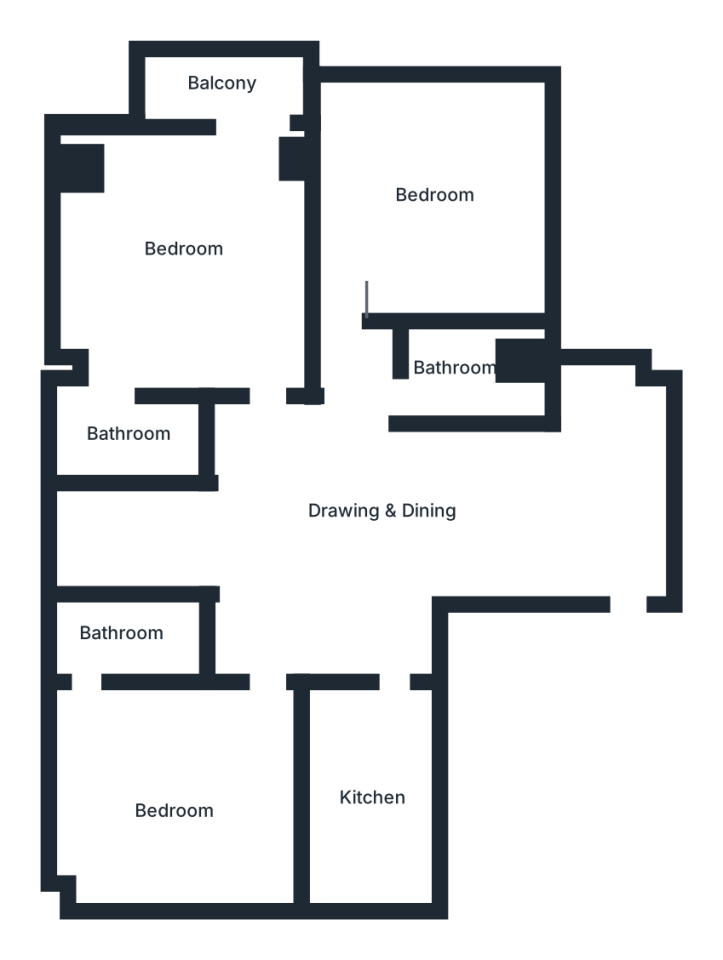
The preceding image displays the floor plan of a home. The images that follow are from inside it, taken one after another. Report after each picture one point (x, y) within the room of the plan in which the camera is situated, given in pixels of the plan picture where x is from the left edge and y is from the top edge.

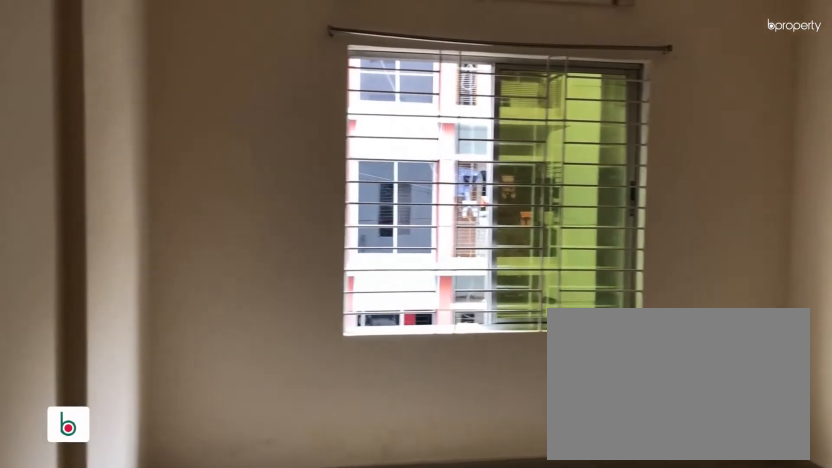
(418, 191)
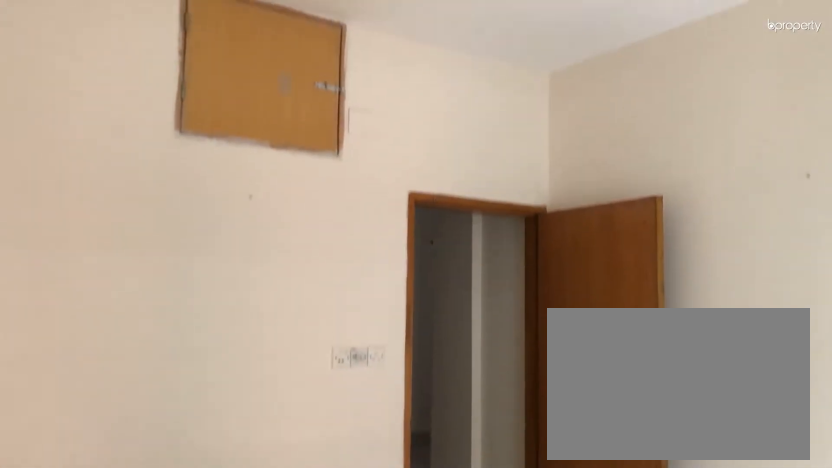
(406, 204)
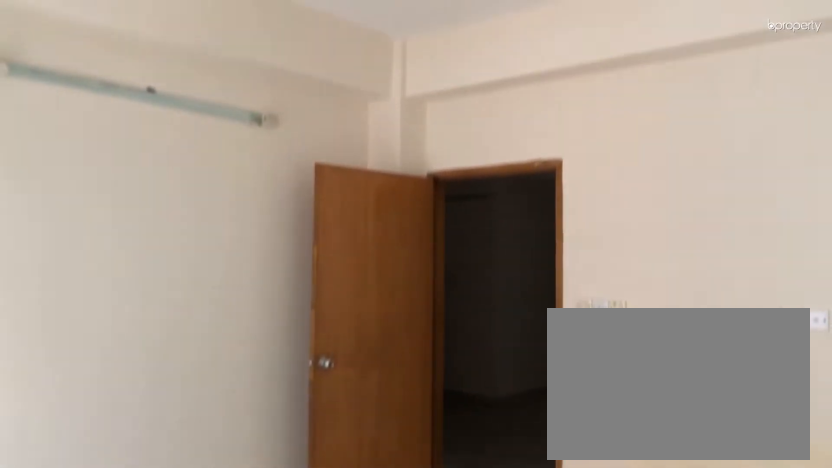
(136, 288)
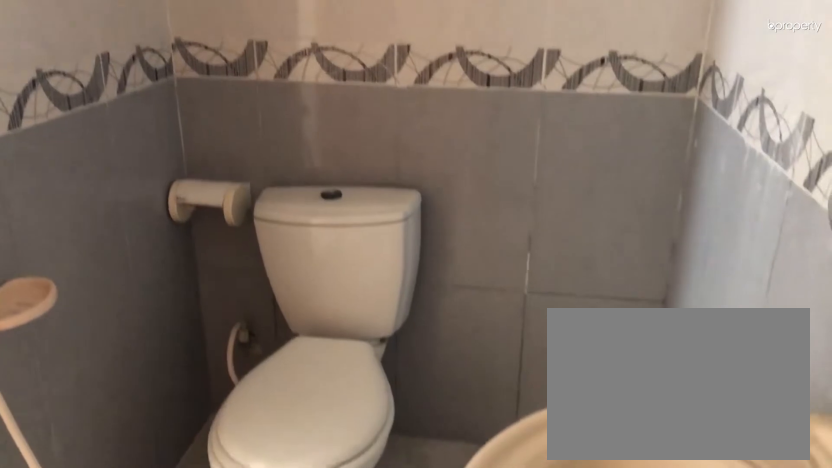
(109, 443)
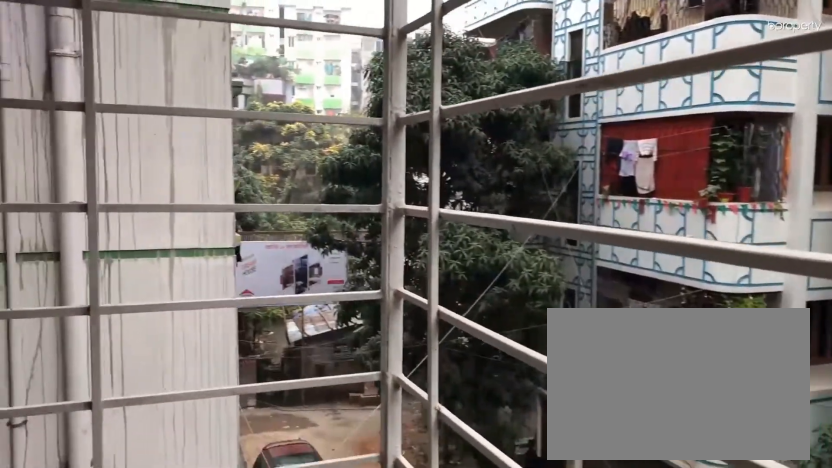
(243, 89)
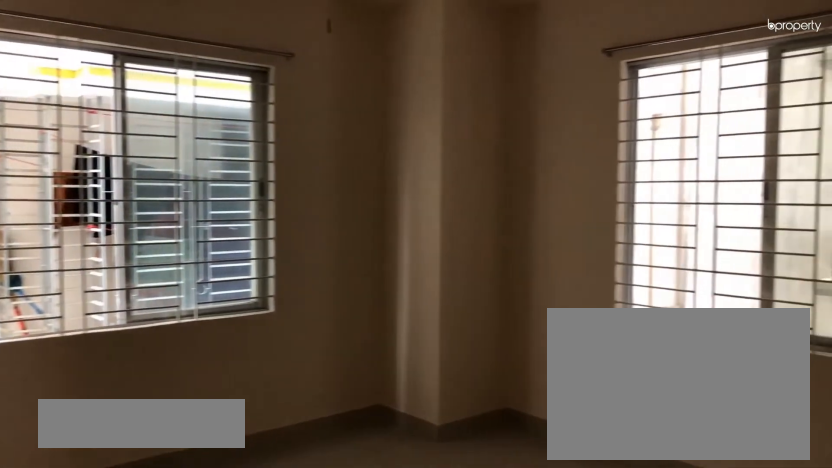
(175, 782)
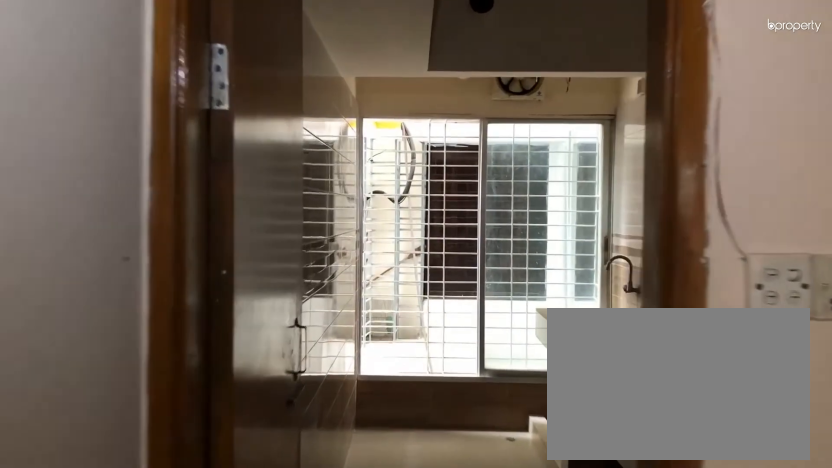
(394, 638)
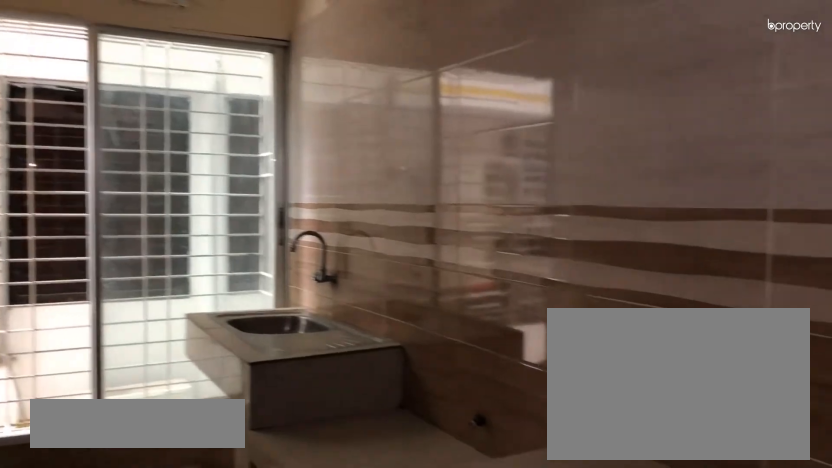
(370, 783)
